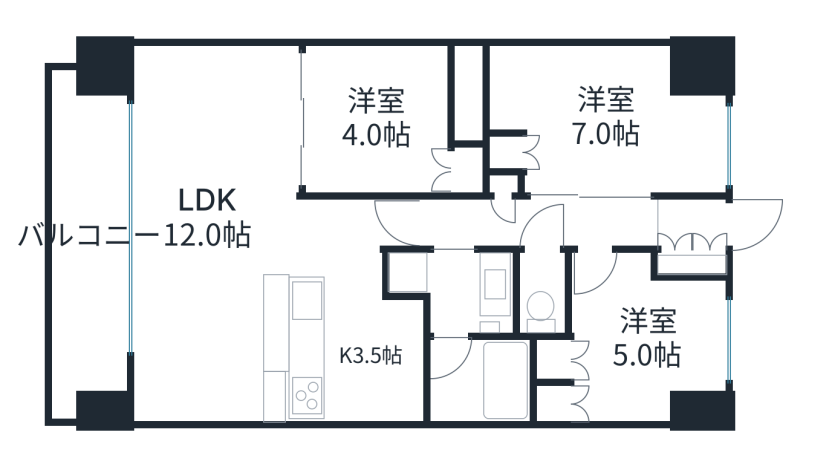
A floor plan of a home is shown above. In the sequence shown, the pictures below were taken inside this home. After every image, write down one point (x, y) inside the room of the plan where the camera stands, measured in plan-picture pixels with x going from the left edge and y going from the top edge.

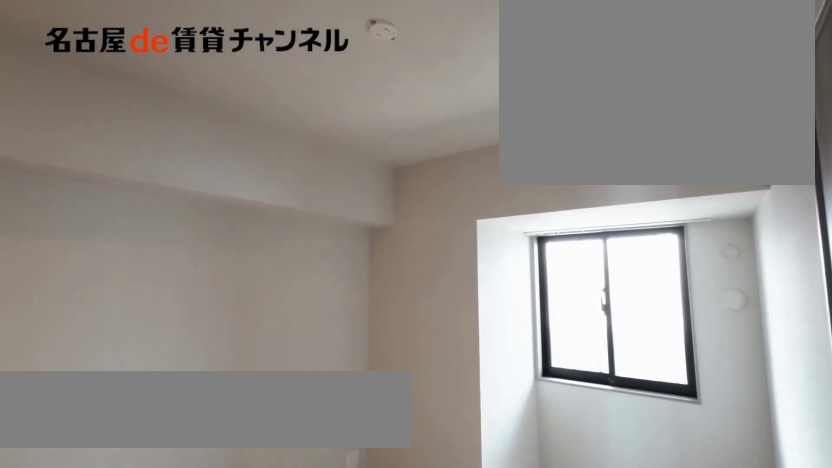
(605, 117)
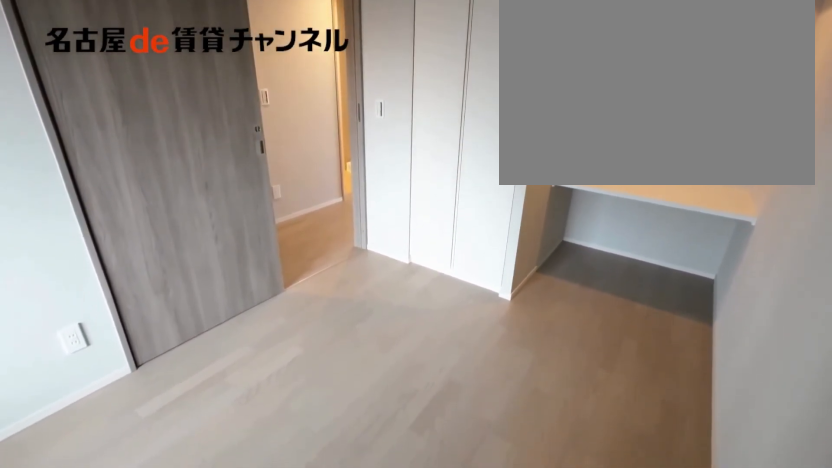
(605, 117)
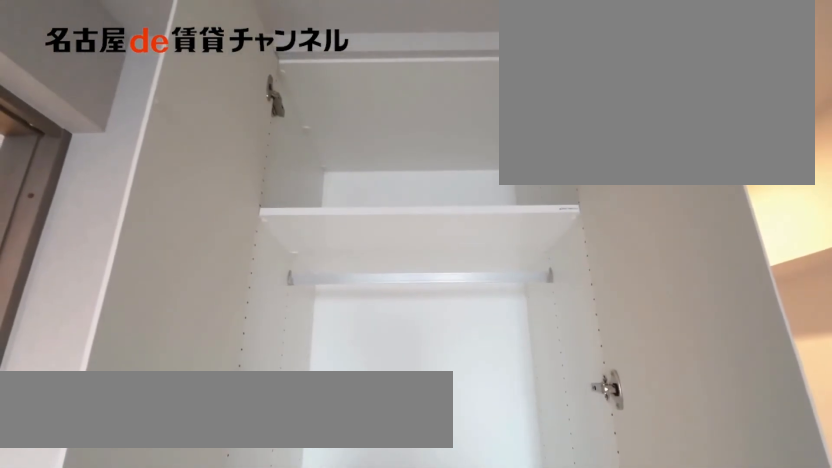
(503, 152)
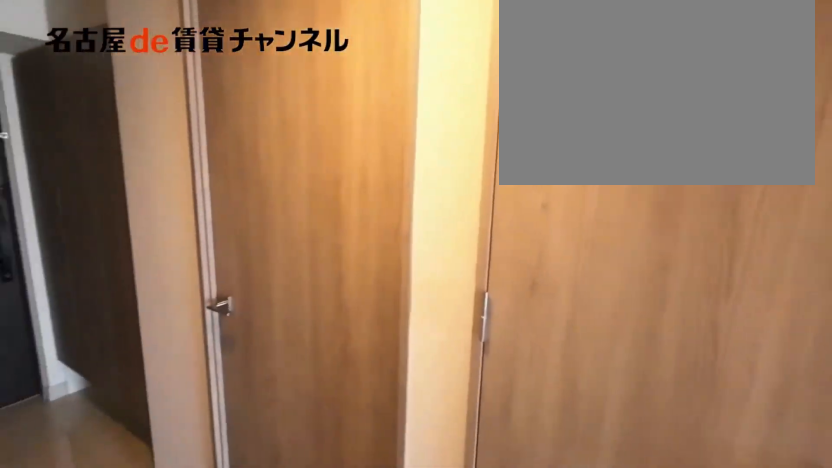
(692, 223)
